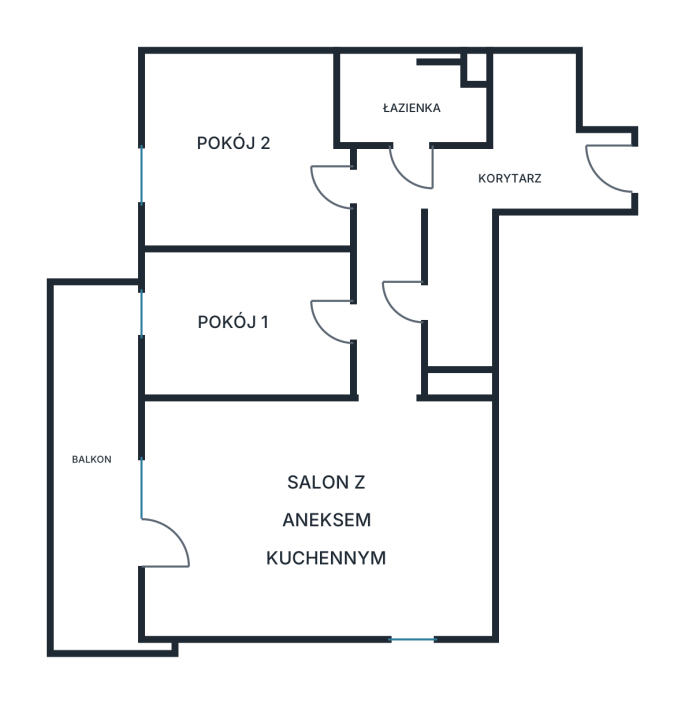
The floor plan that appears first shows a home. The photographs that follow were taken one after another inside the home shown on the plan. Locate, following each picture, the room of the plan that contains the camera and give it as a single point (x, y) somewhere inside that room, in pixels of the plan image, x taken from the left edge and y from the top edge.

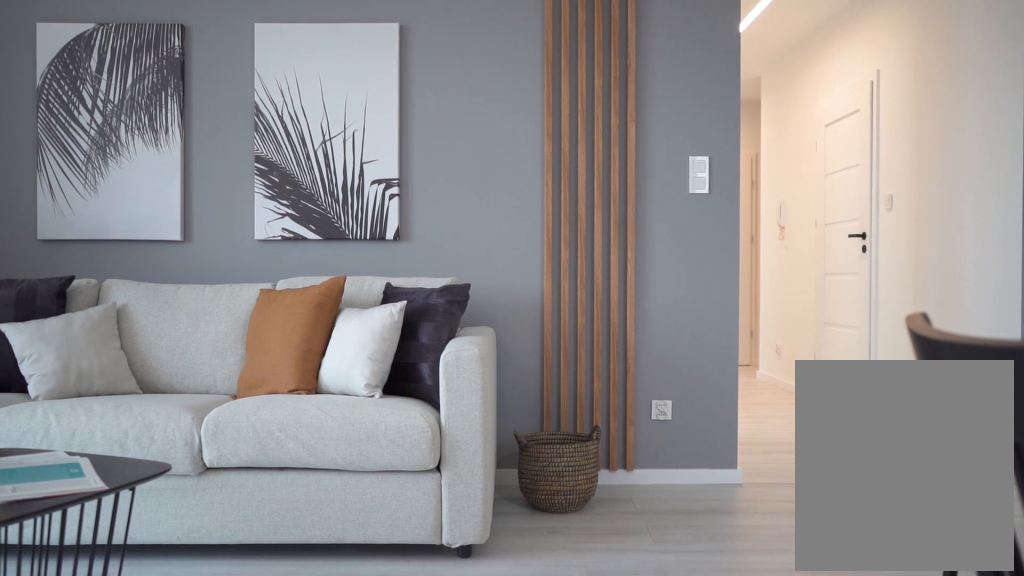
(319, 518)
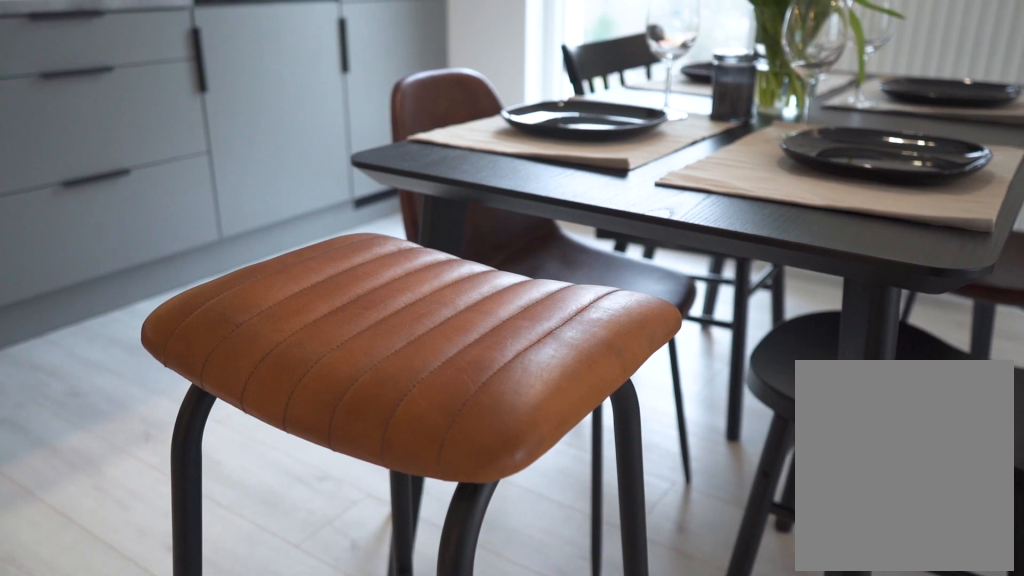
(315, 518)
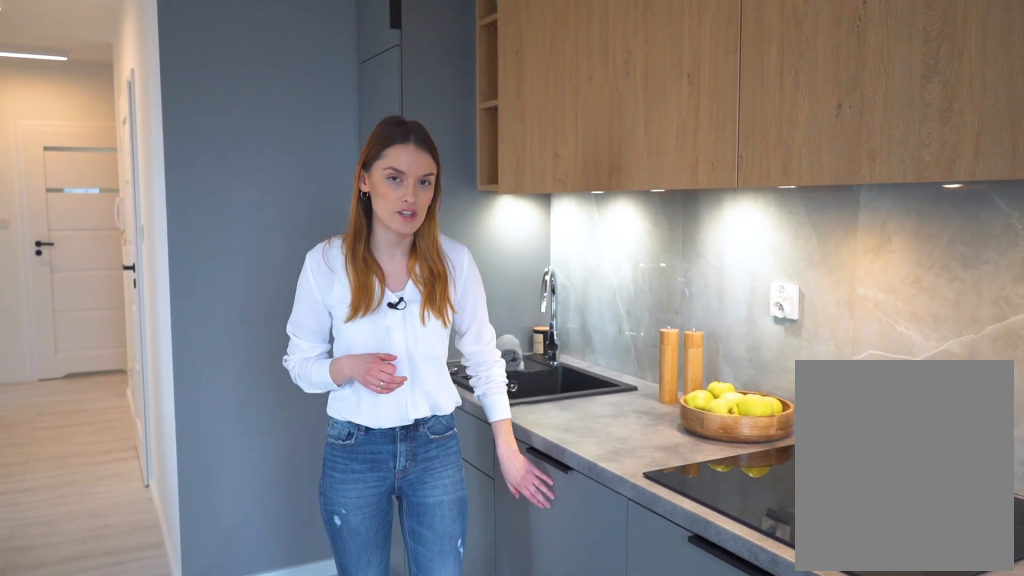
(315, 518)
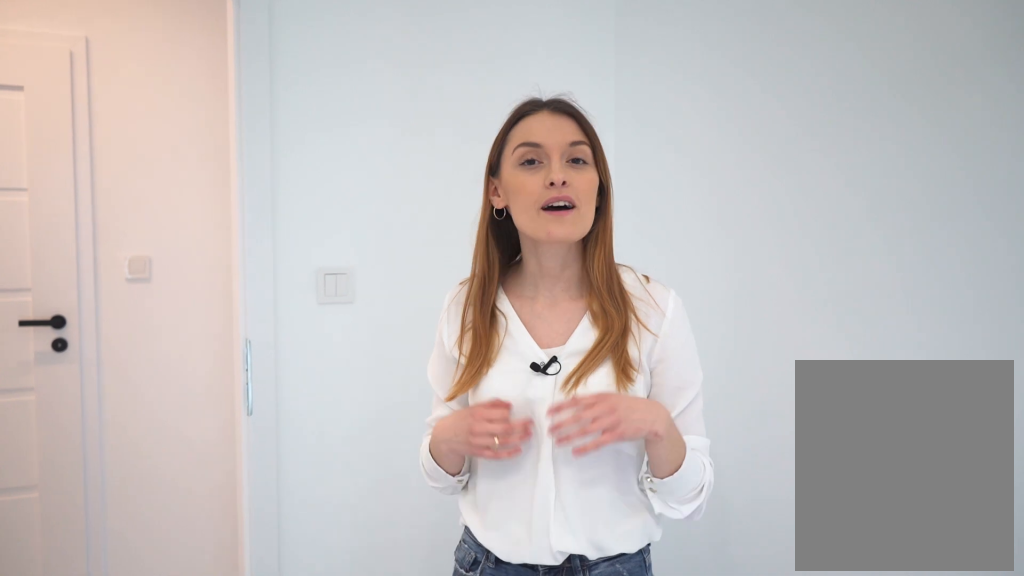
(243, 324)
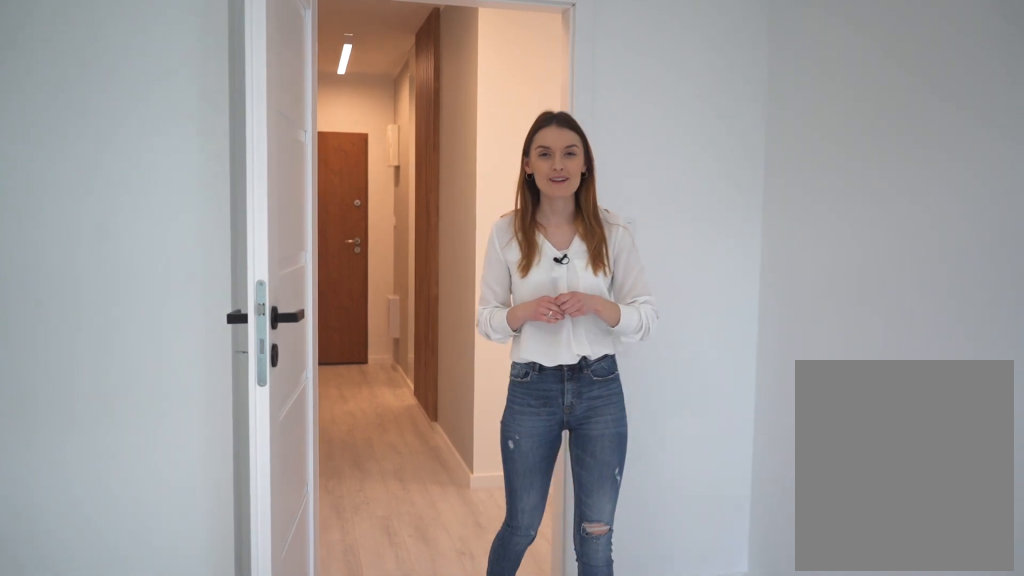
(240, 152)
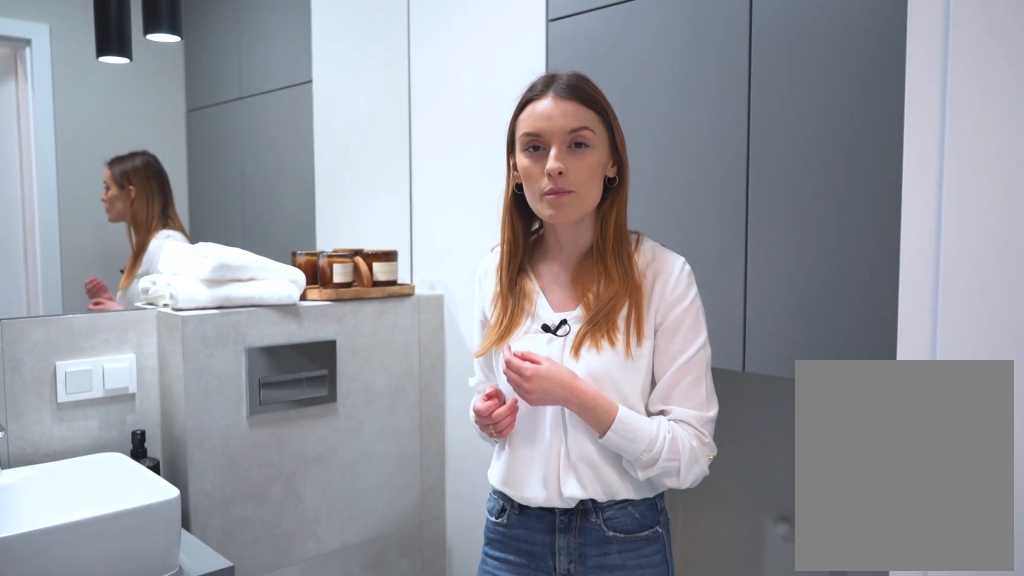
(408, 104)
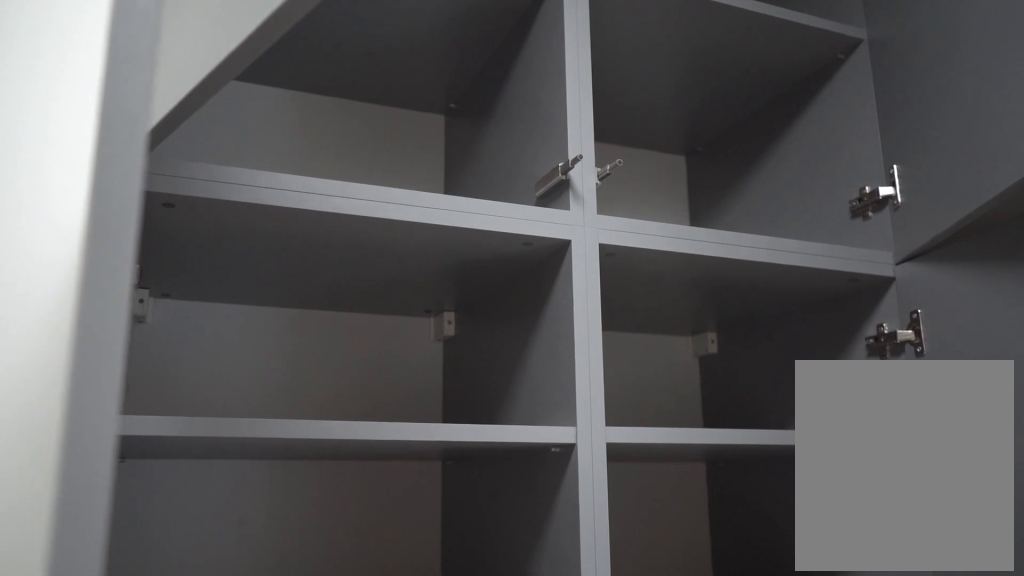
(408, 104)
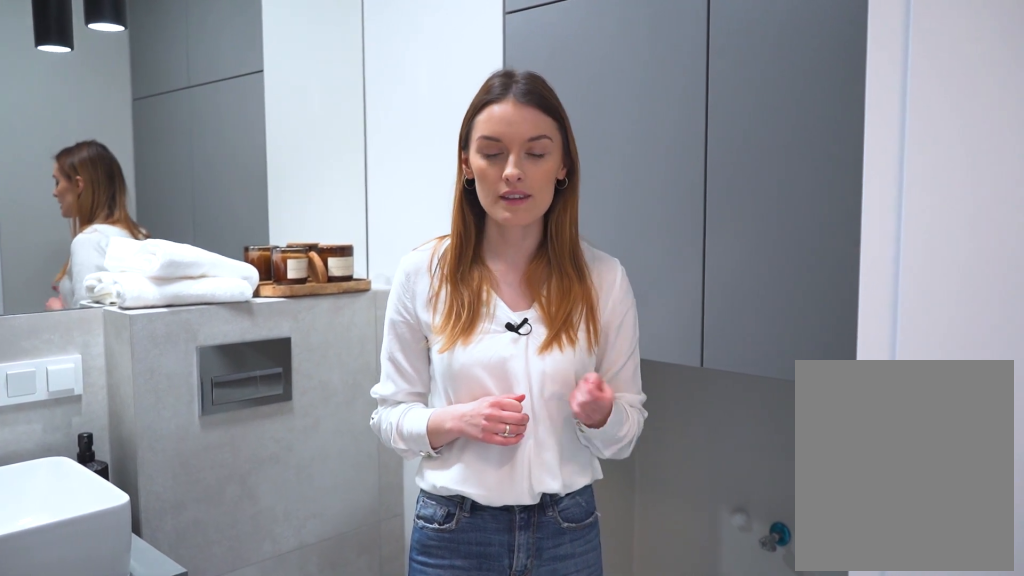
(409, 105)
